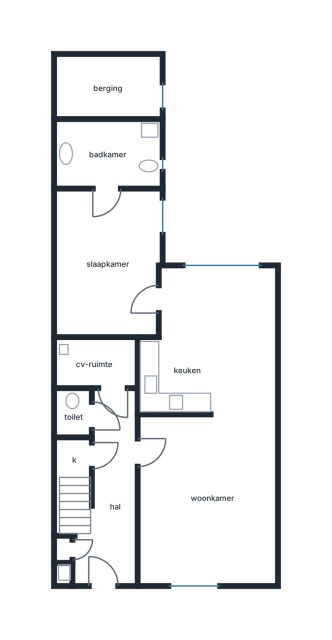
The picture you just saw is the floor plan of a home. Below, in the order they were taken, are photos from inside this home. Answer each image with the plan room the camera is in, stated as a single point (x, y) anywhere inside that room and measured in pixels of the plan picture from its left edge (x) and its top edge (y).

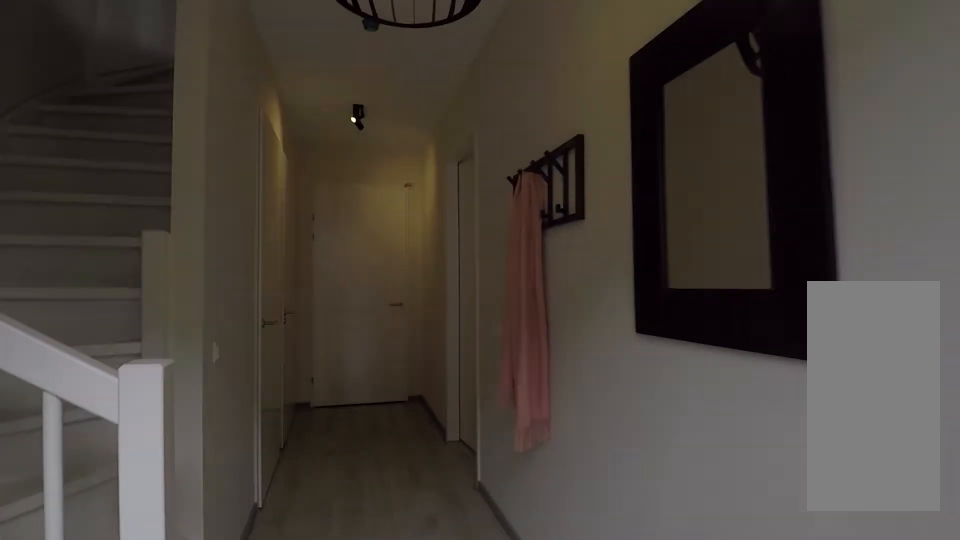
(111, 493)
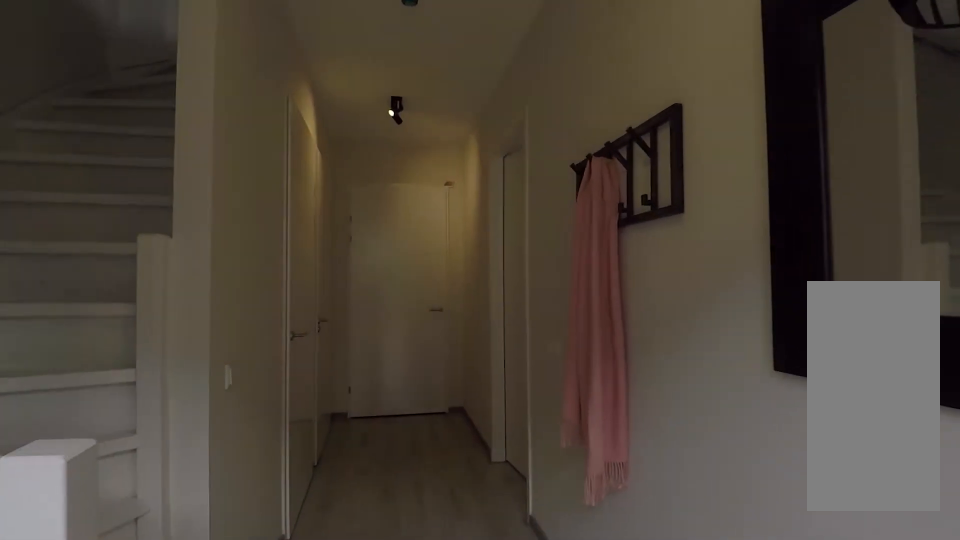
(111, 493)
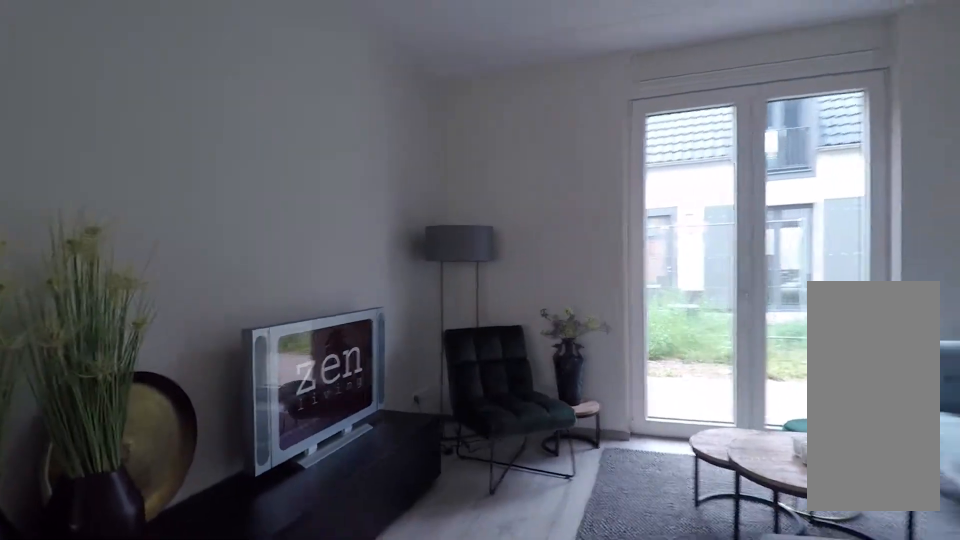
(244, 566)
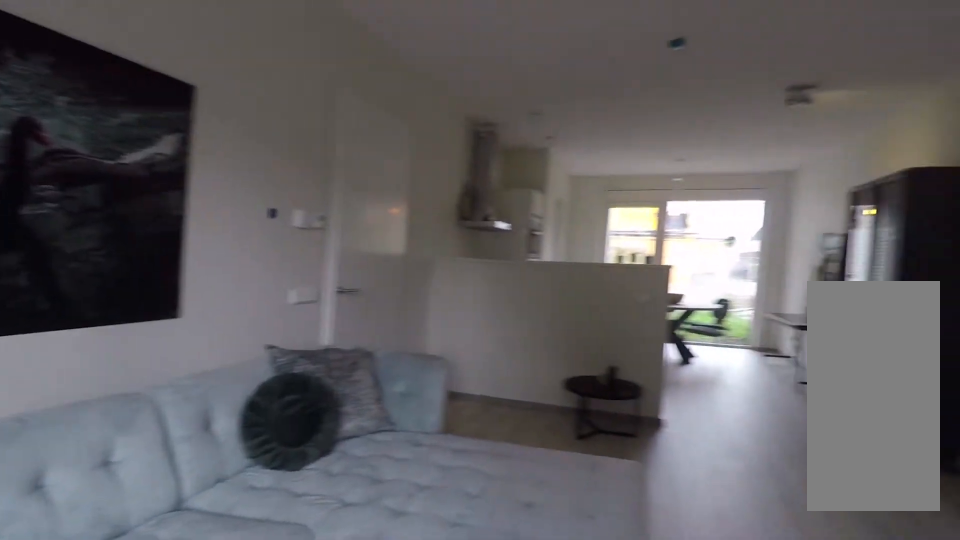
(207, 499)
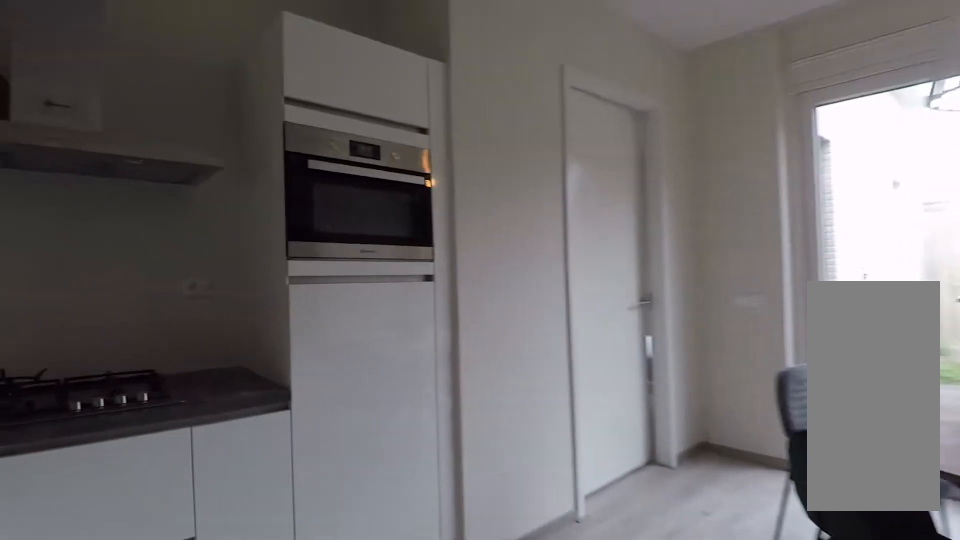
(214, 289)
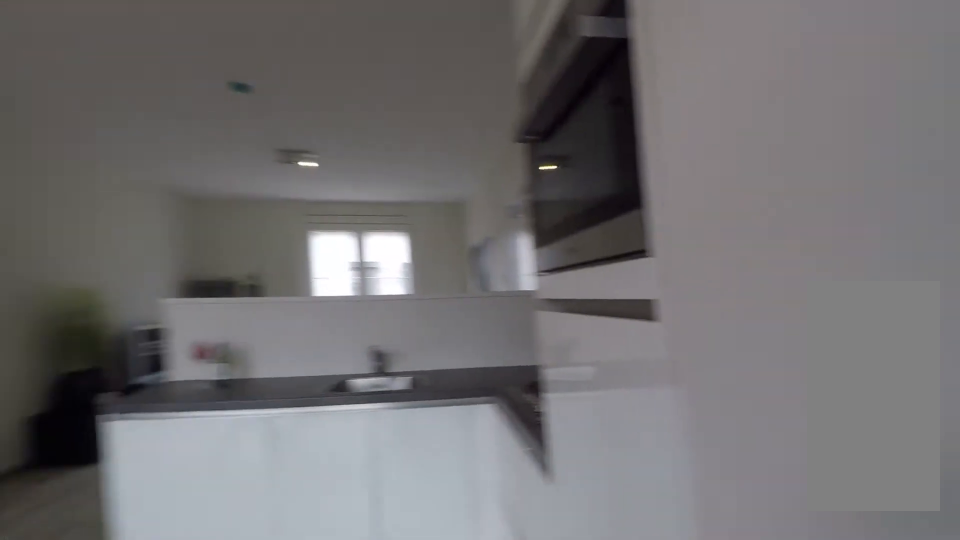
(214, 289)
